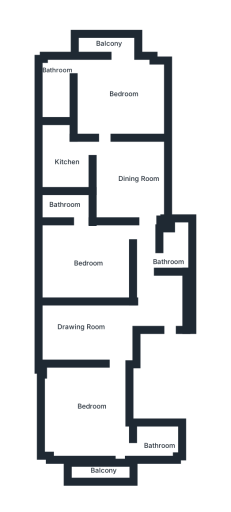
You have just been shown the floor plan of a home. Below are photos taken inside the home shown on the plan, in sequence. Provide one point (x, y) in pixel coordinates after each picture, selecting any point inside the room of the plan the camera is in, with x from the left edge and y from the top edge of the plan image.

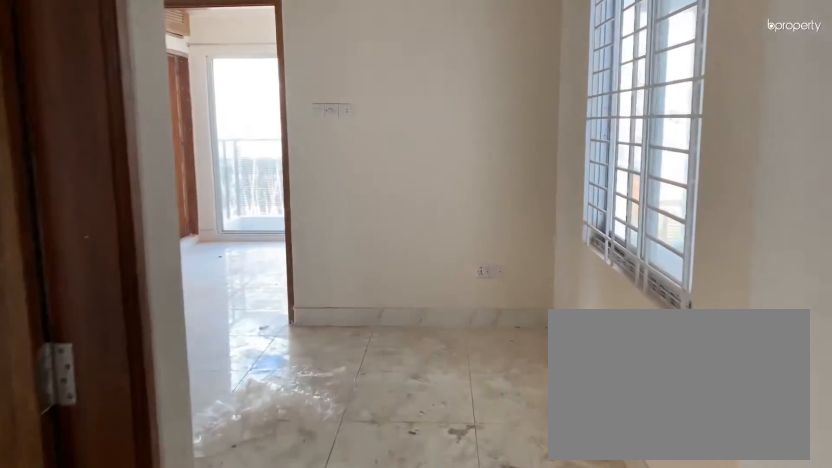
(147, 265)
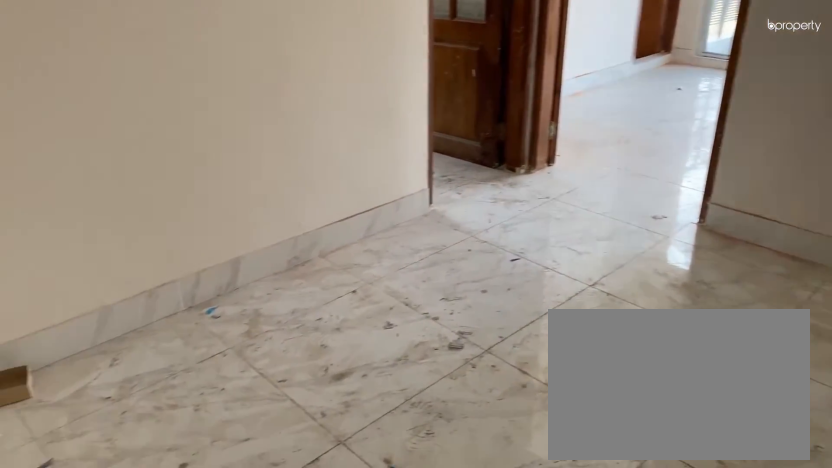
(134, 181)
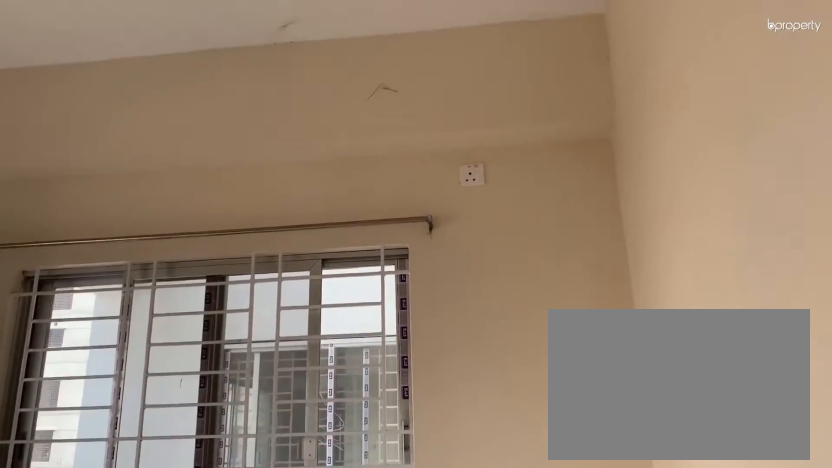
(107, 84)
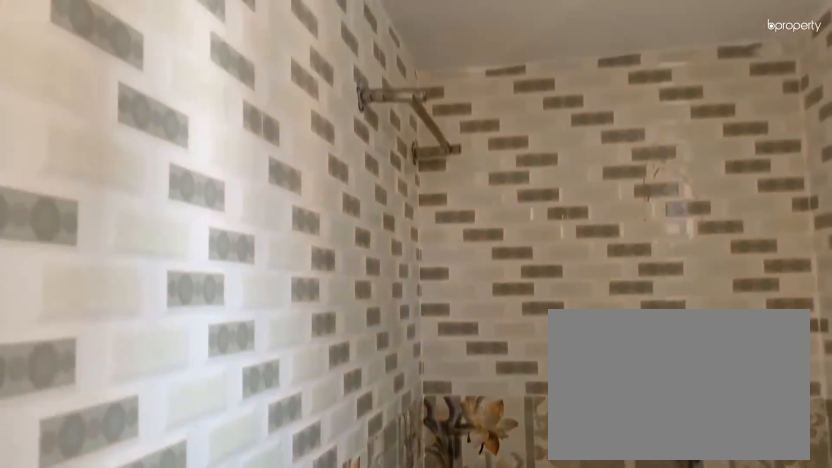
(53, 92)
